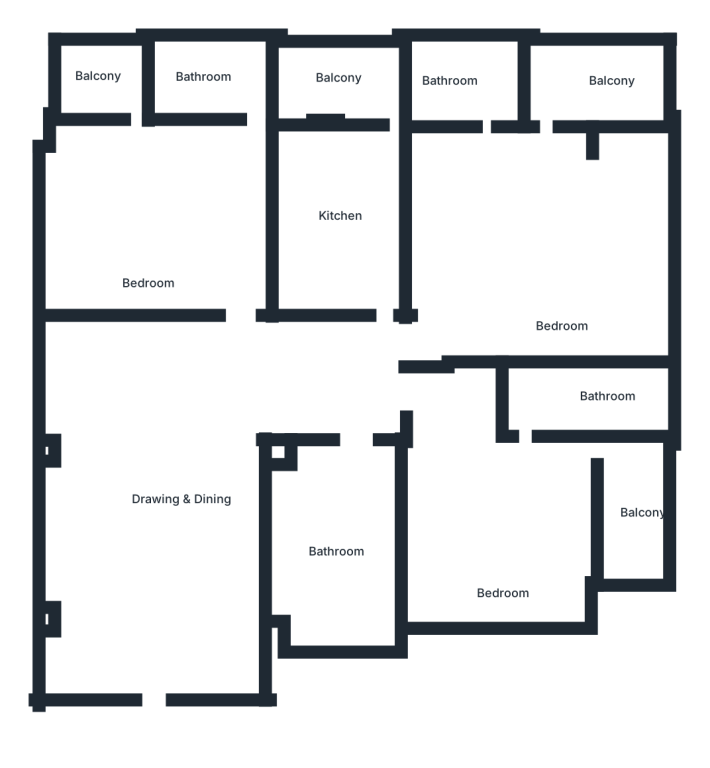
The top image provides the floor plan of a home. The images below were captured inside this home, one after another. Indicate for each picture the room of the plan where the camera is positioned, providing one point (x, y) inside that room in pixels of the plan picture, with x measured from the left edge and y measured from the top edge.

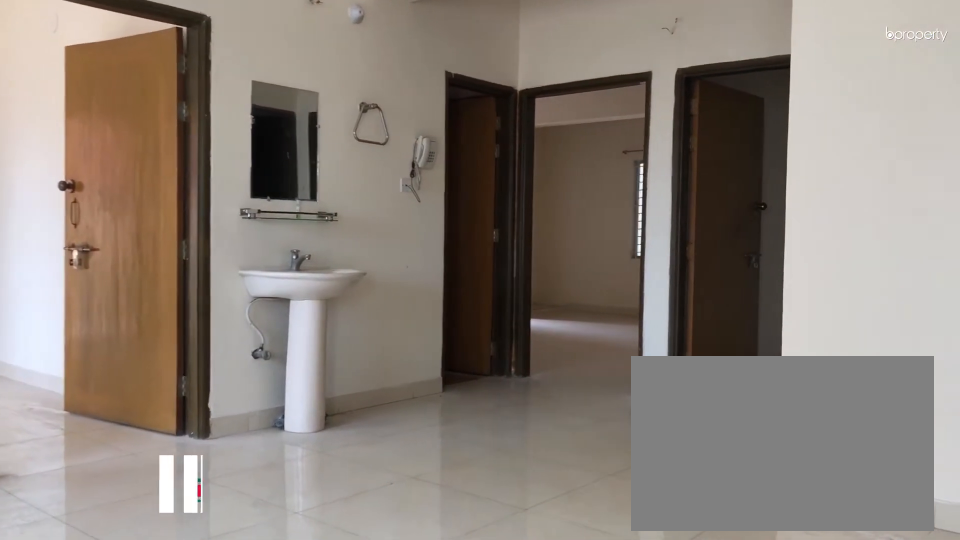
(184, 464)
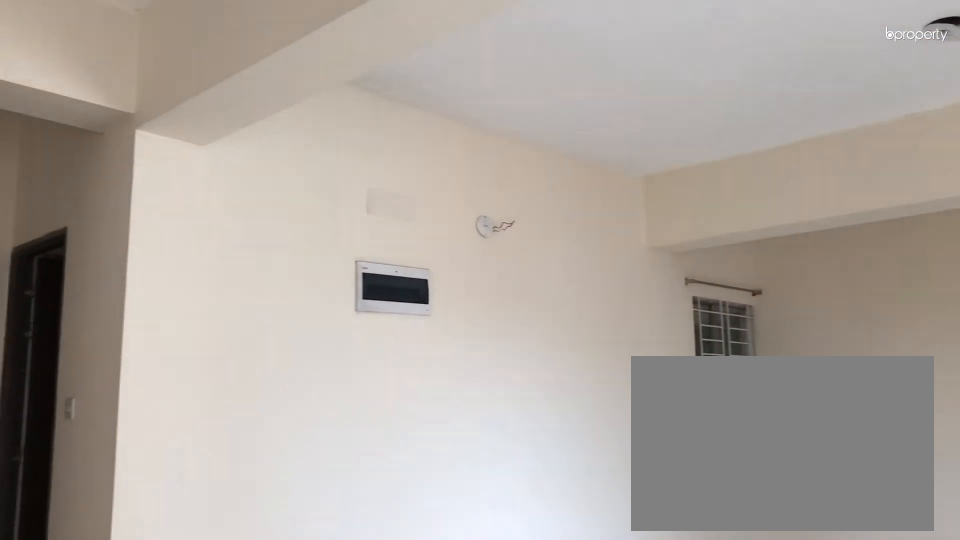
(185, 463)
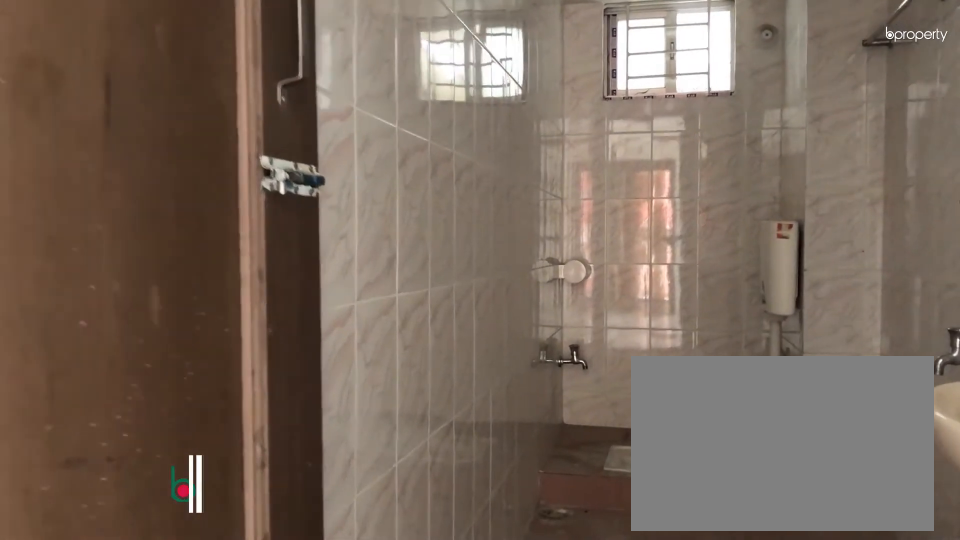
(331, 535)
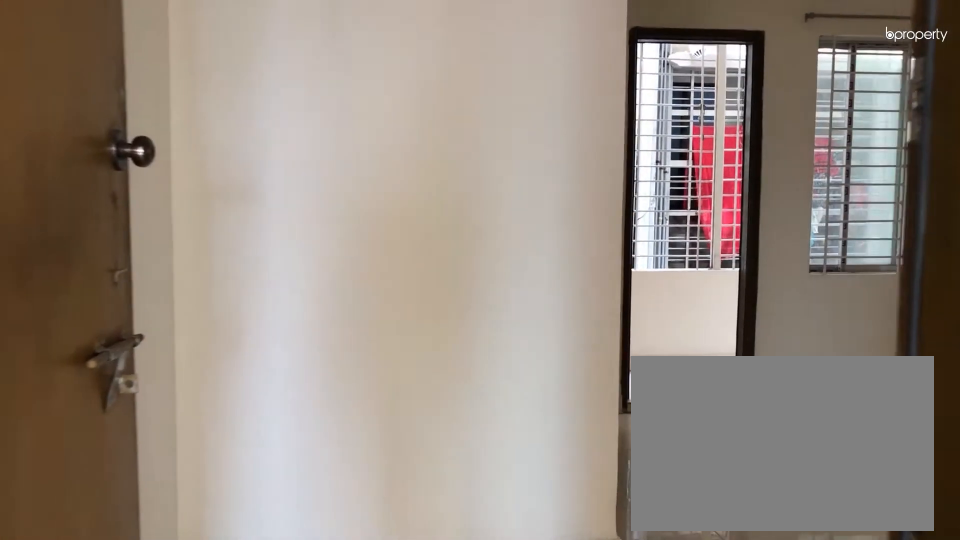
(429, 391)
